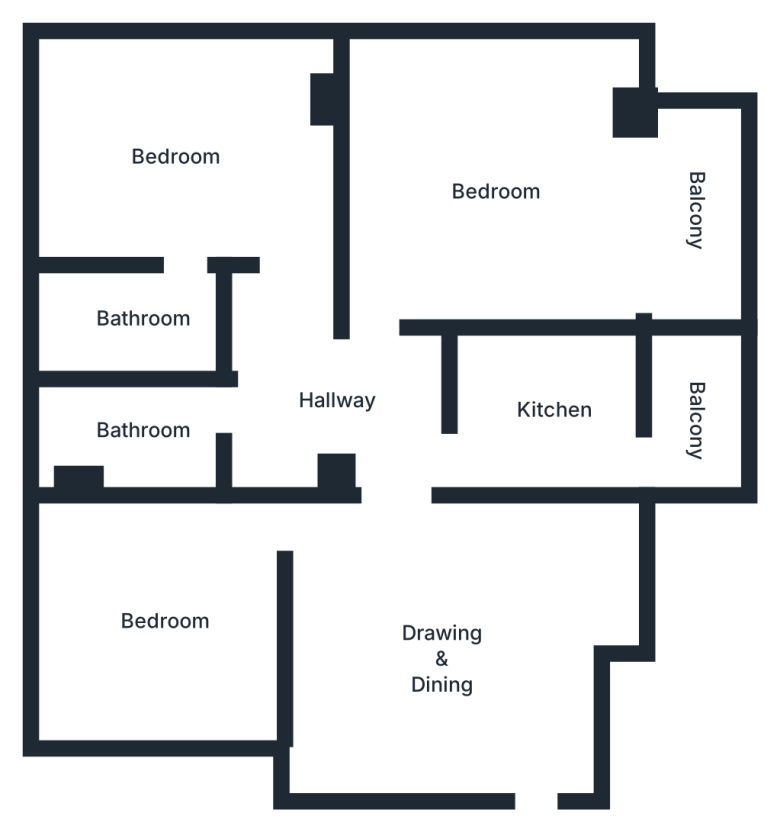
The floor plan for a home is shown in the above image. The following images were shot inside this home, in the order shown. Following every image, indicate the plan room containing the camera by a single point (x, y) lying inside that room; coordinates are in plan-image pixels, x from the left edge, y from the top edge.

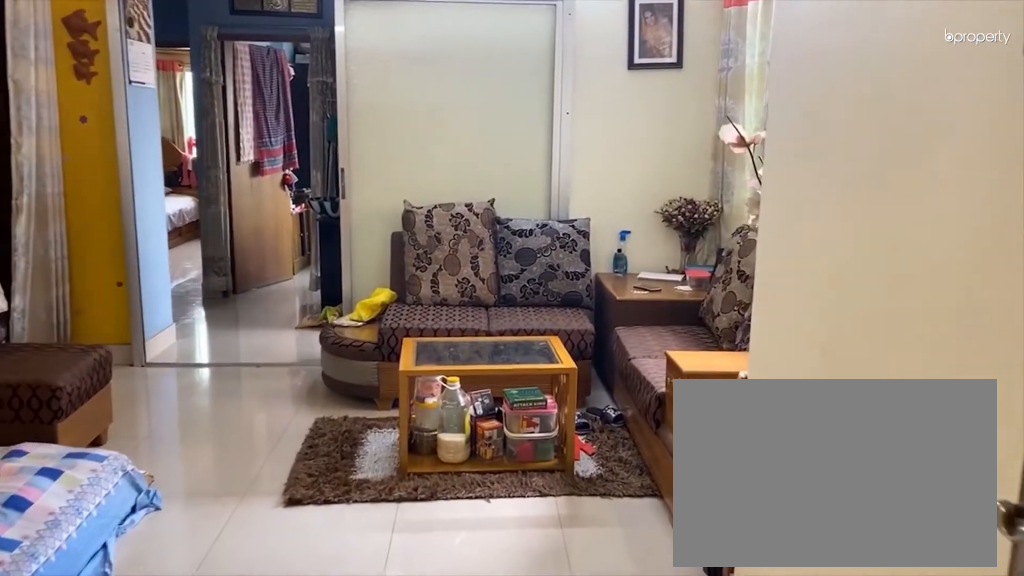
(545, 744)
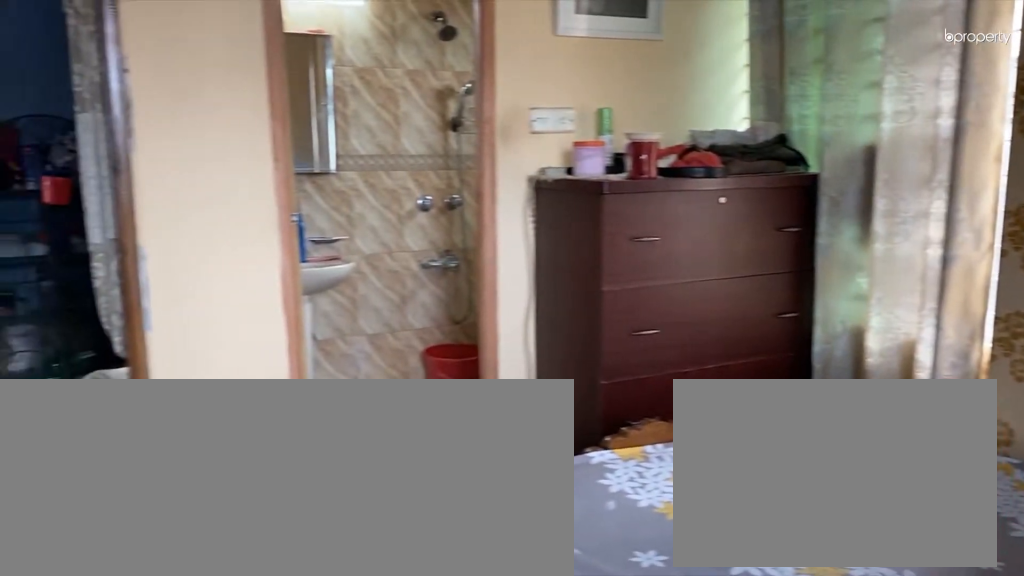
(178, 153)
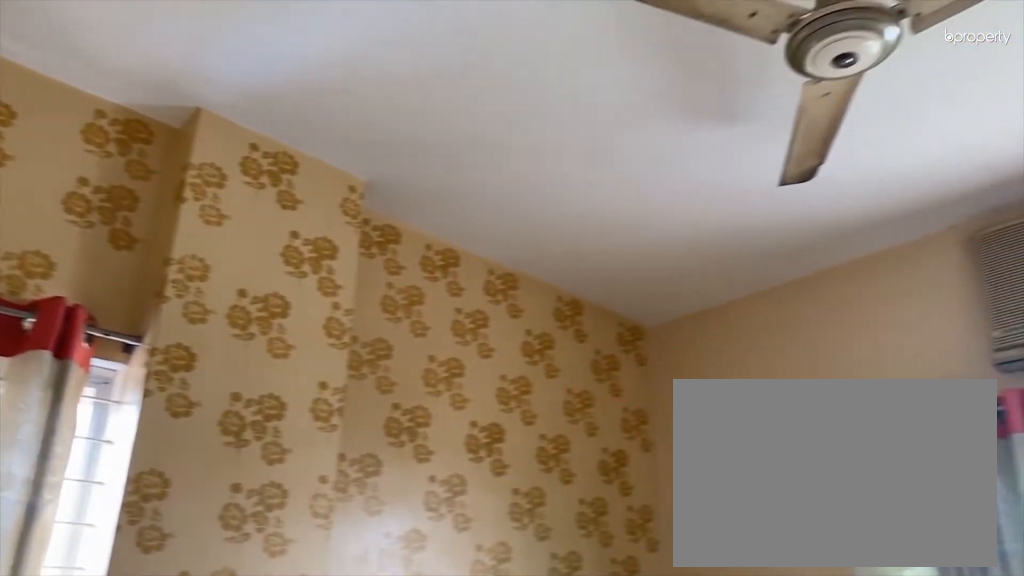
(178, 154)
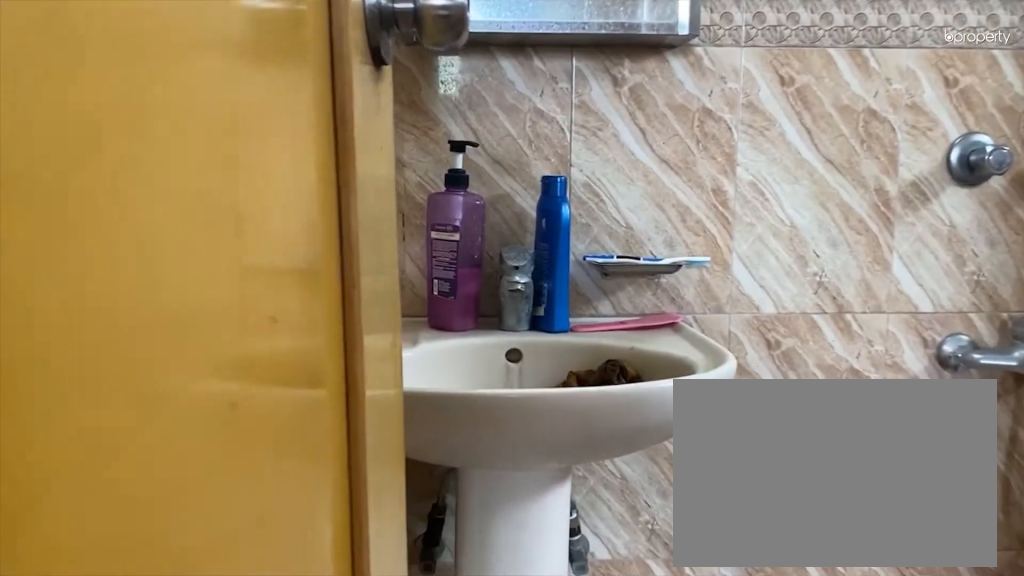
(143, 324)
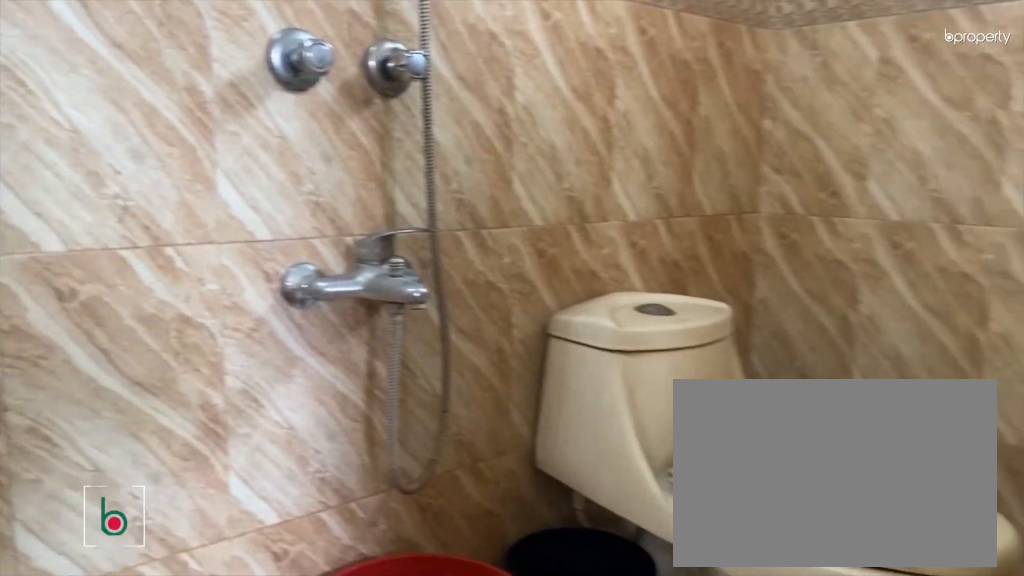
(143, 324)
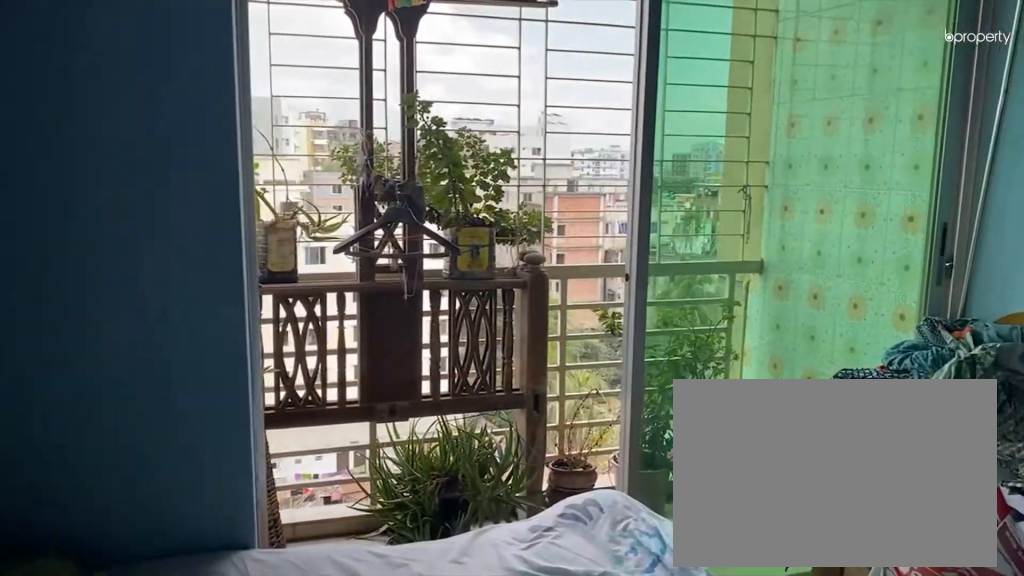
(497, 190)
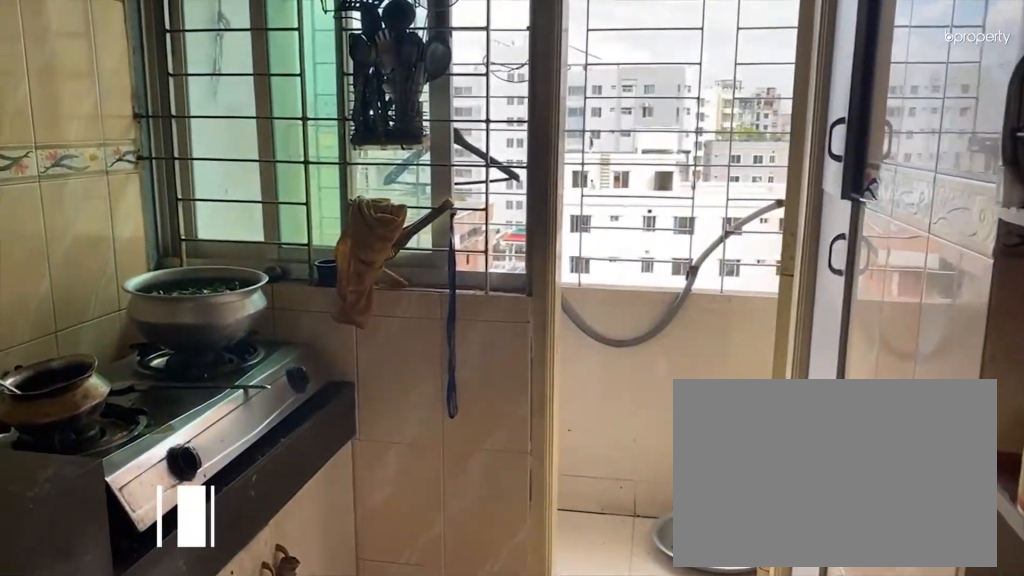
(555, 410)
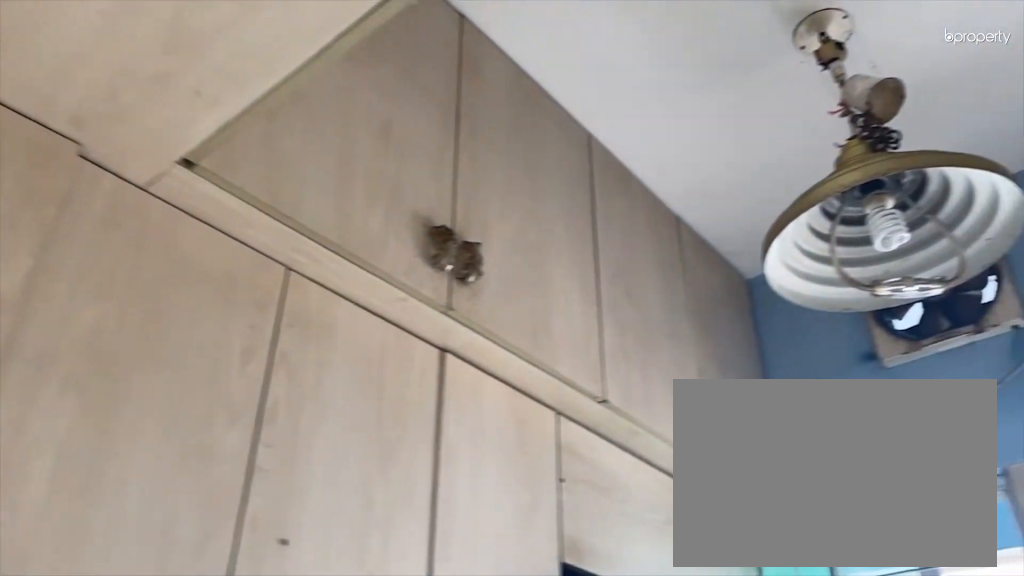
(555, 410)
